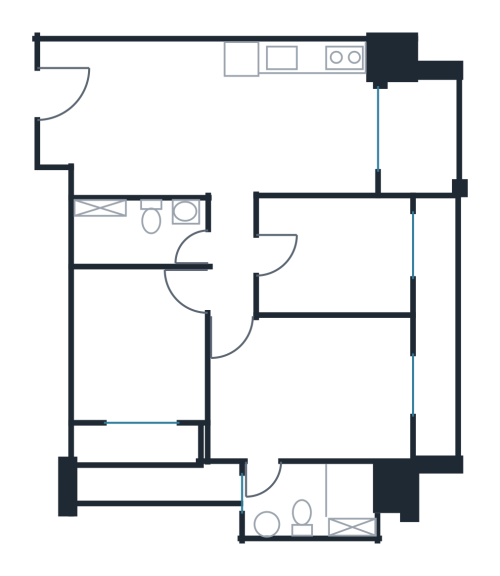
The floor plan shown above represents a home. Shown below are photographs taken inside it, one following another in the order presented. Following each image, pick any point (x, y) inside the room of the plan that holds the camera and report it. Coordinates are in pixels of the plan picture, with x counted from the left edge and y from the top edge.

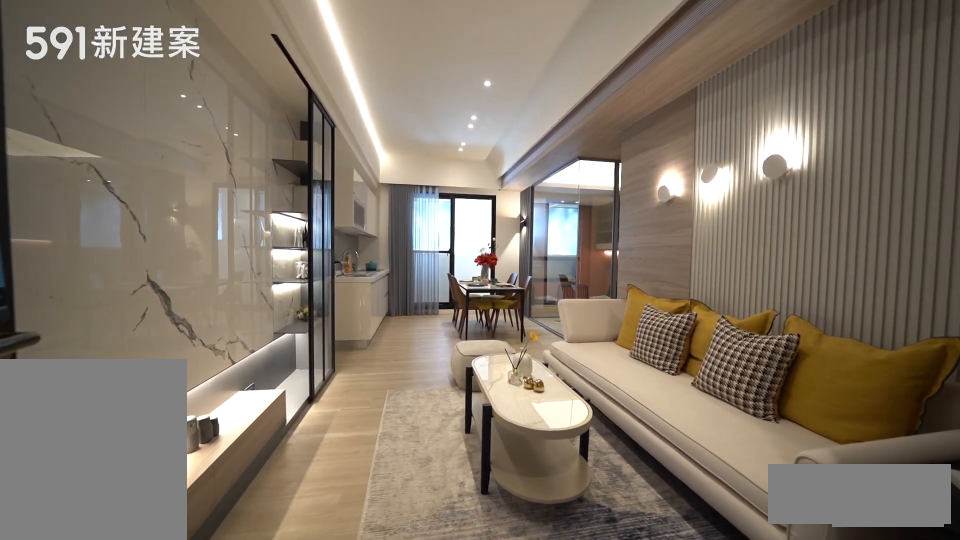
(128, 113)
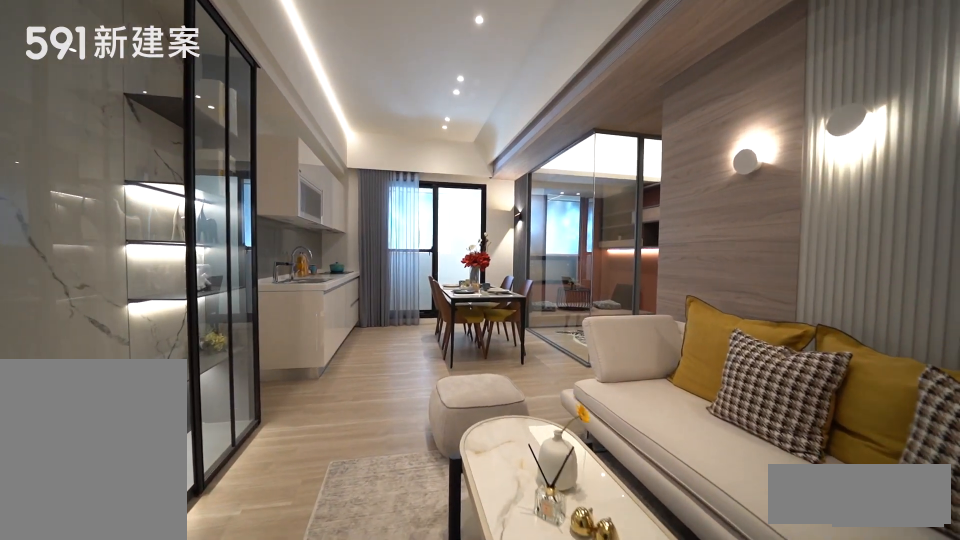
(128, 113)
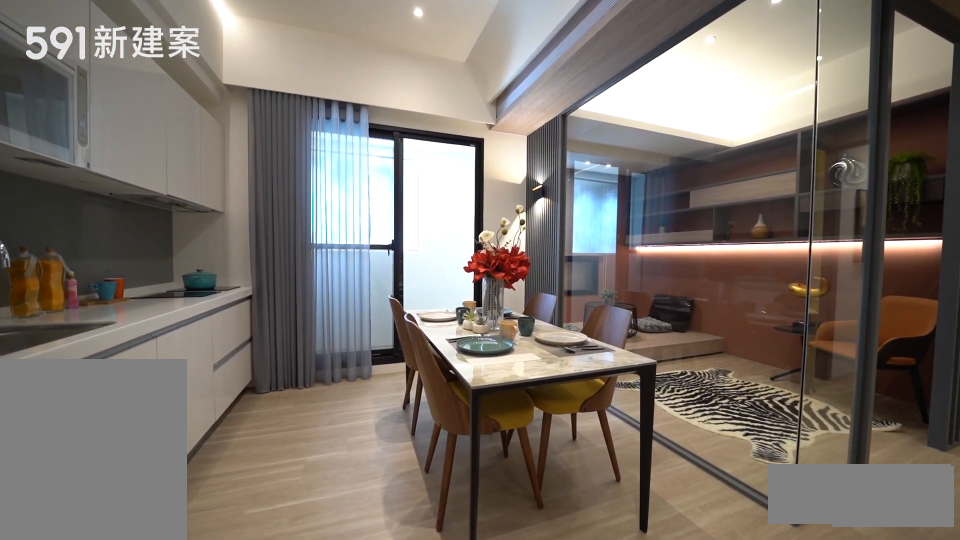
(313, 145)
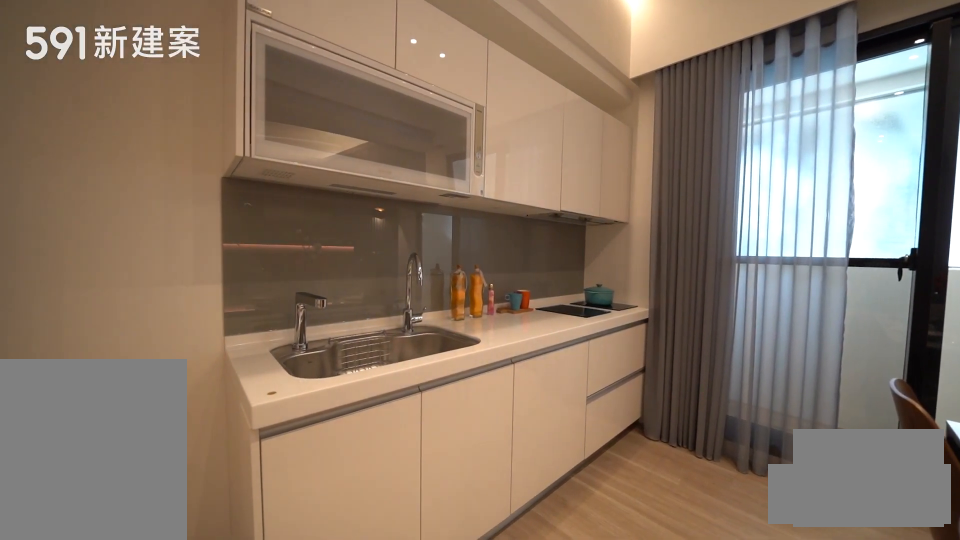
(296, 74)
